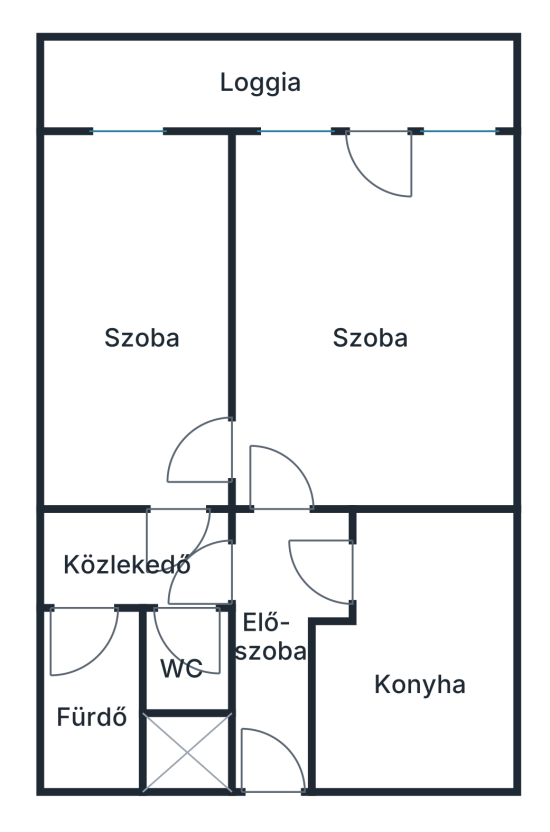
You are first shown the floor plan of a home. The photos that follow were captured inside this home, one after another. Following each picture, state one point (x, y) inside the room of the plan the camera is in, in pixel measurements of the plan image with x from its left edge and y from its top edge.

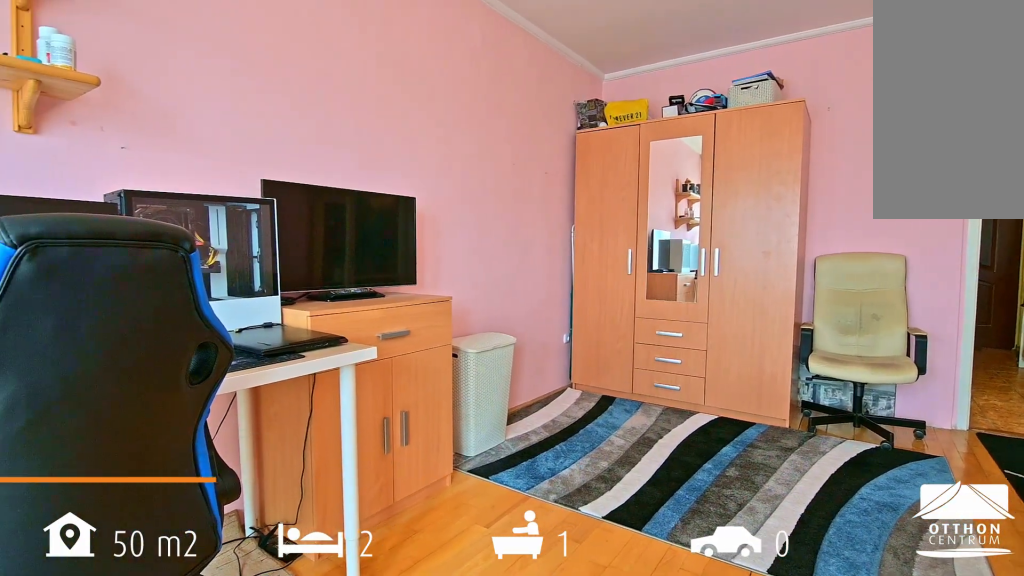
(365, 365)
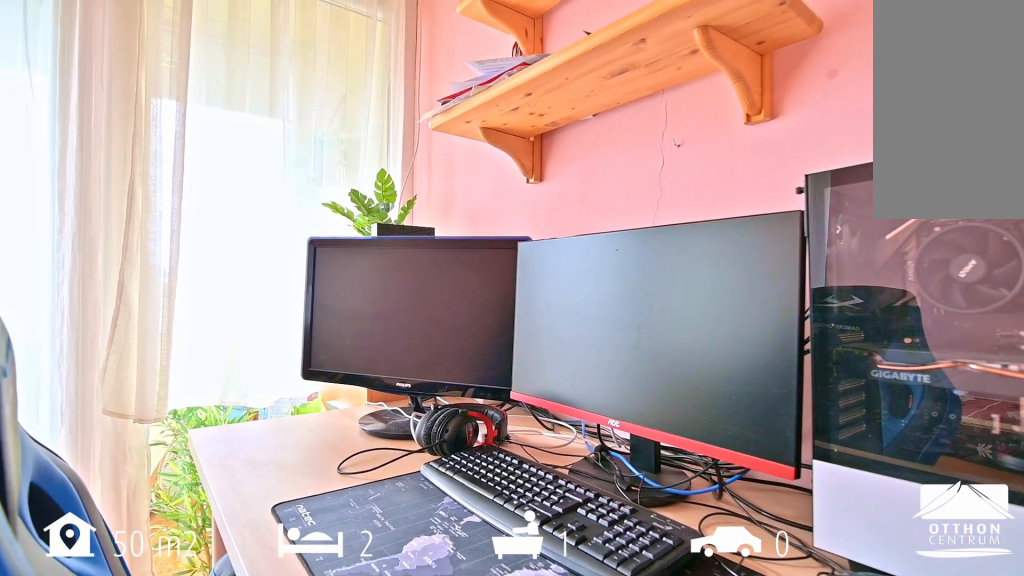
(365, 365)
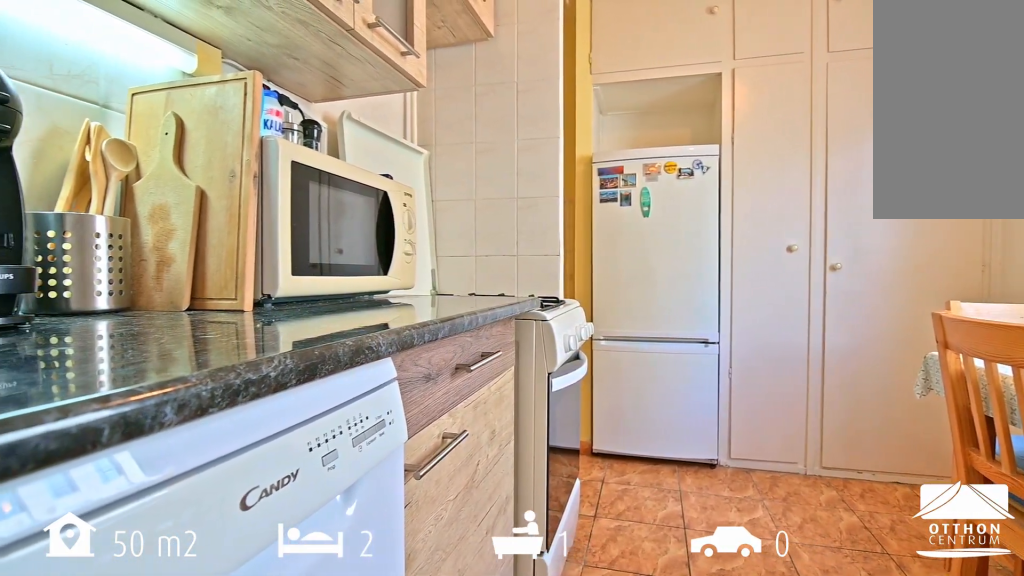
(436, 640)
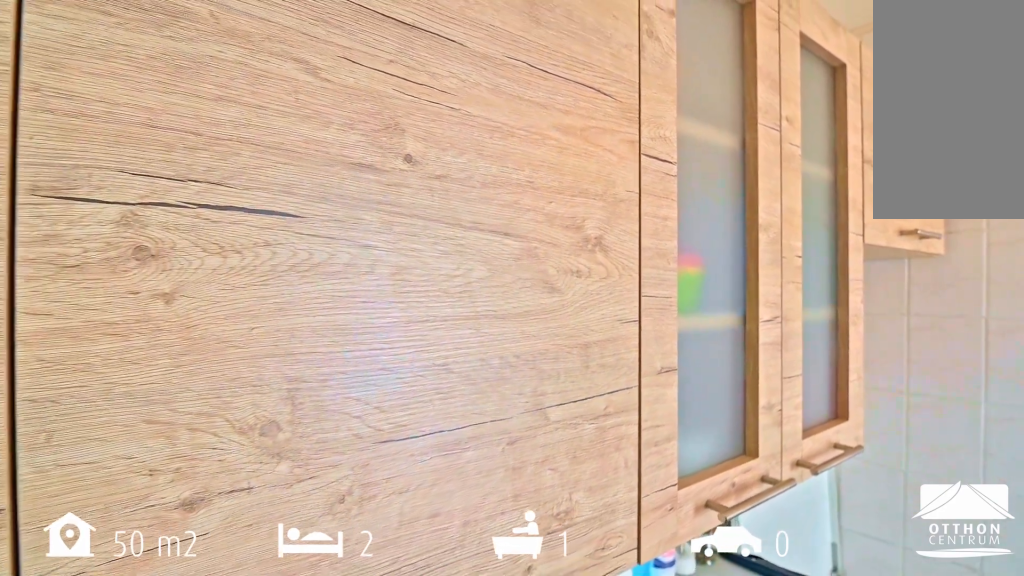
(436, 640)
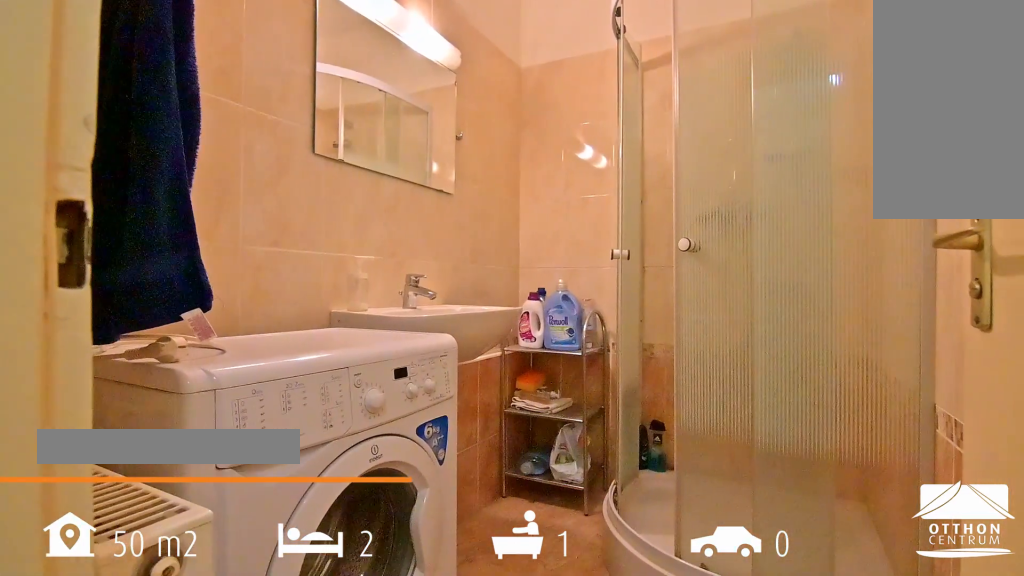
(99, 720)
